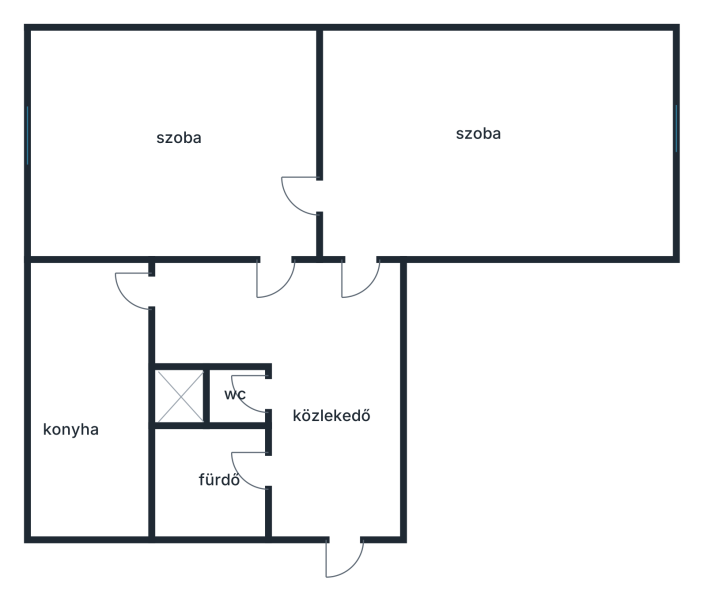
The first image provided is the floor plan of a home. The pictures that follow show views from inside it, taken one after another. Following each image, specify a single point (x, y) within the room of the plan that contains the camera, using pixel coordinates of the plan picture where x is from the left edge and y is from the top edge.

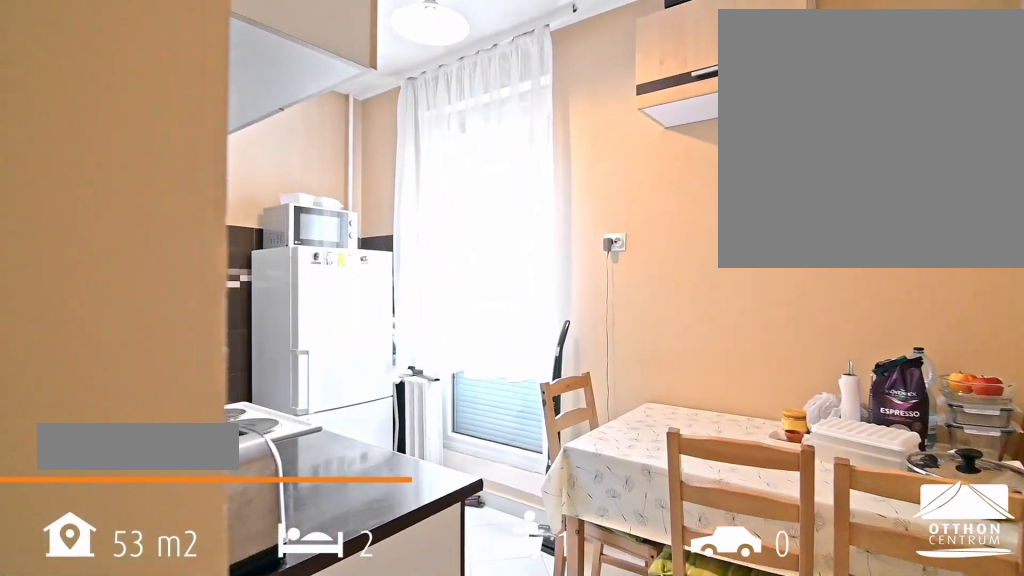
(89, 395)
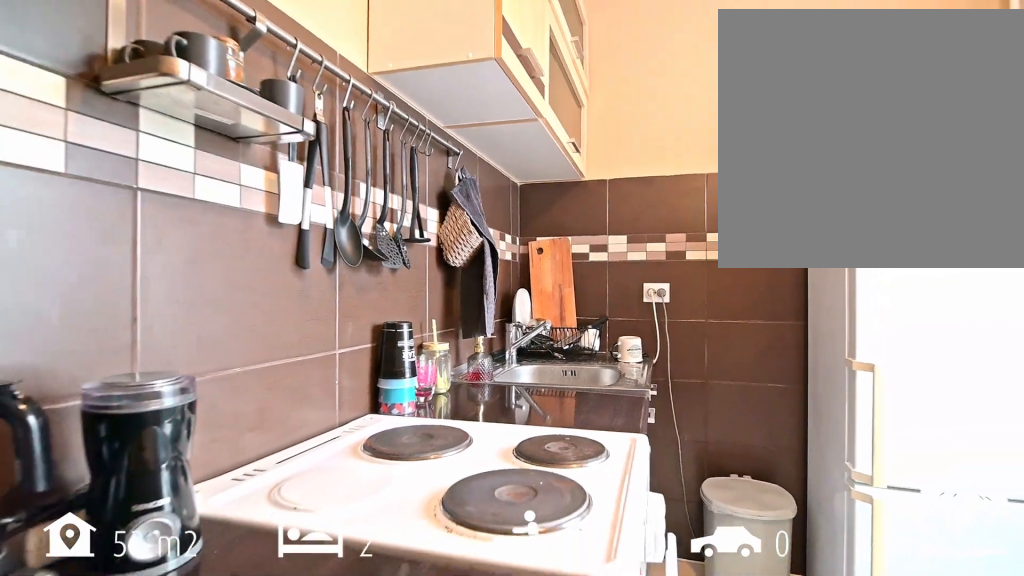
(89, 395)
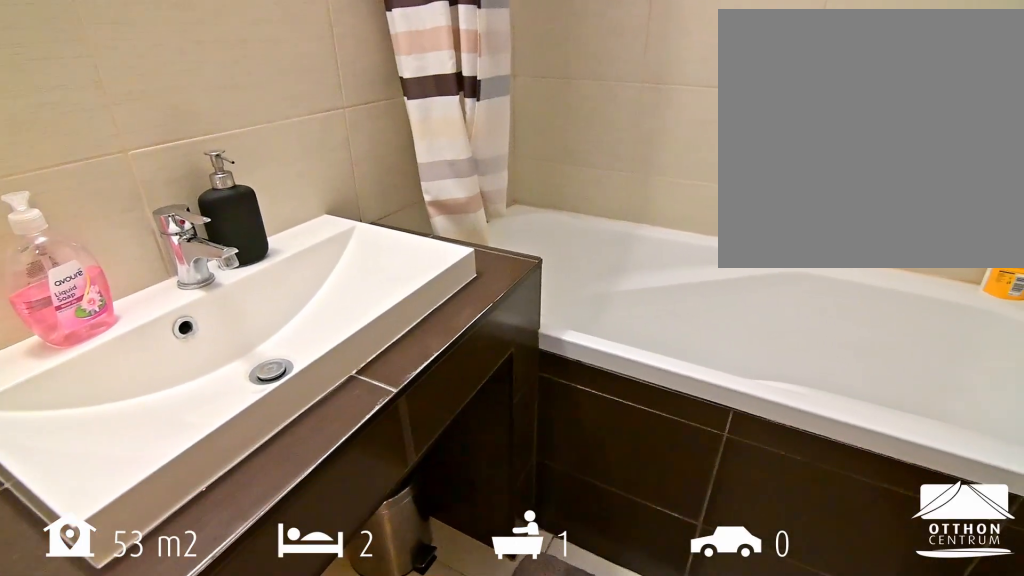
(211, 478)
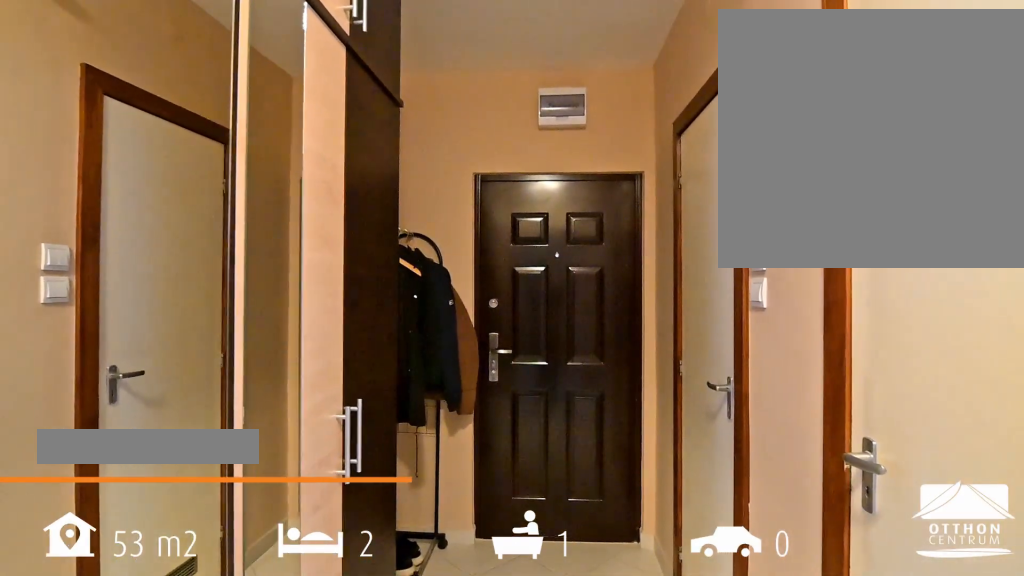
(328, 329)
